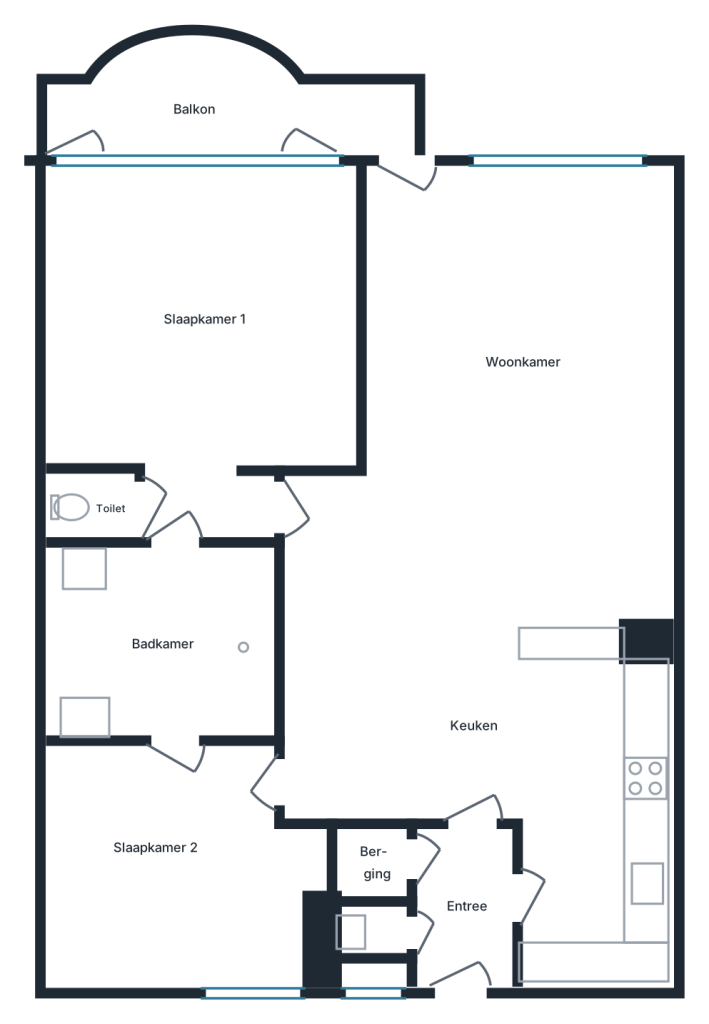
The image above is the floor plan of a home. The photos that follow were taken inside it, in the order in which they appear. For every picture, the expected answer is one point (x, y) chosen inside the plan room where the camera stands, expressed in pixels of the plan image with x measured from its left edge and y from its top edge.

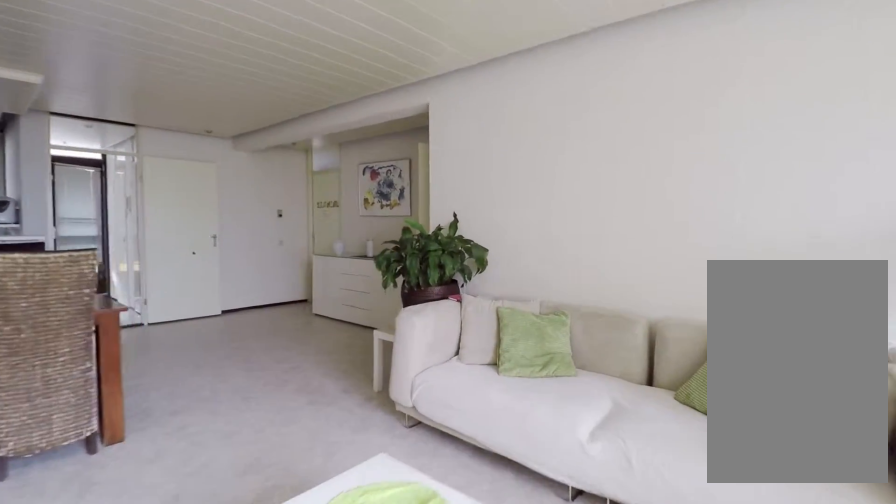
(504, 395)
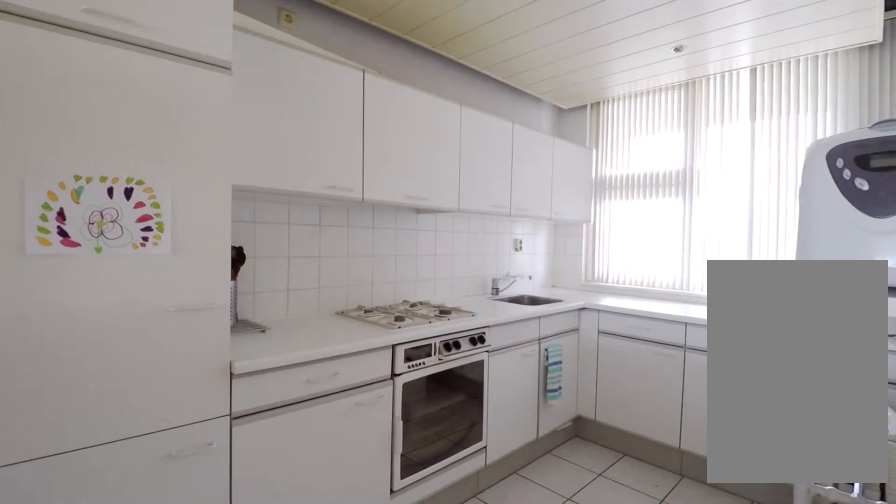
(447, 759)
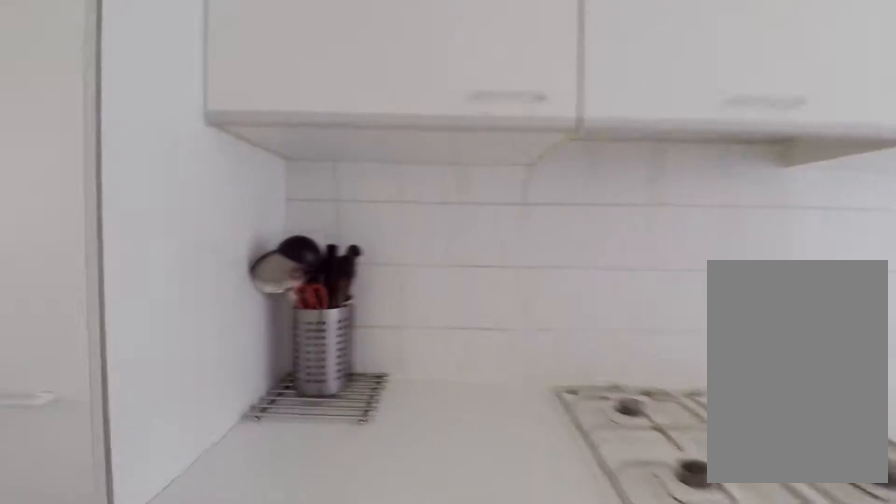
(447, 759)
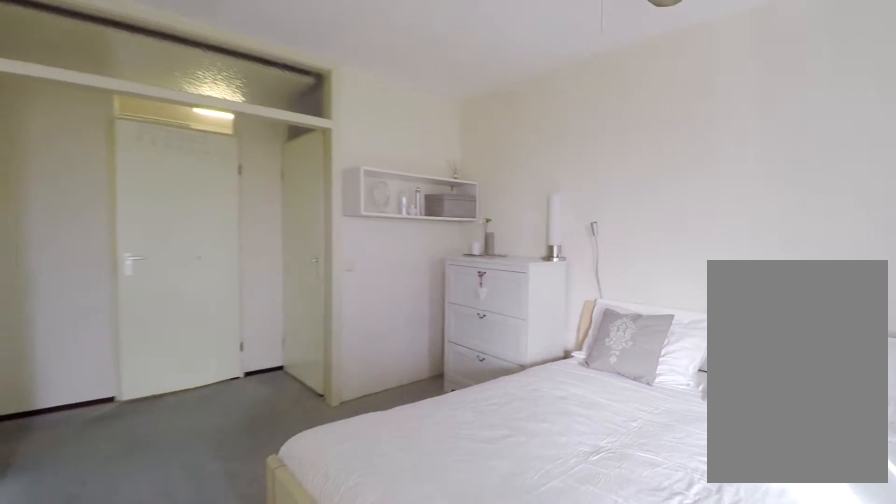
(203, 339)
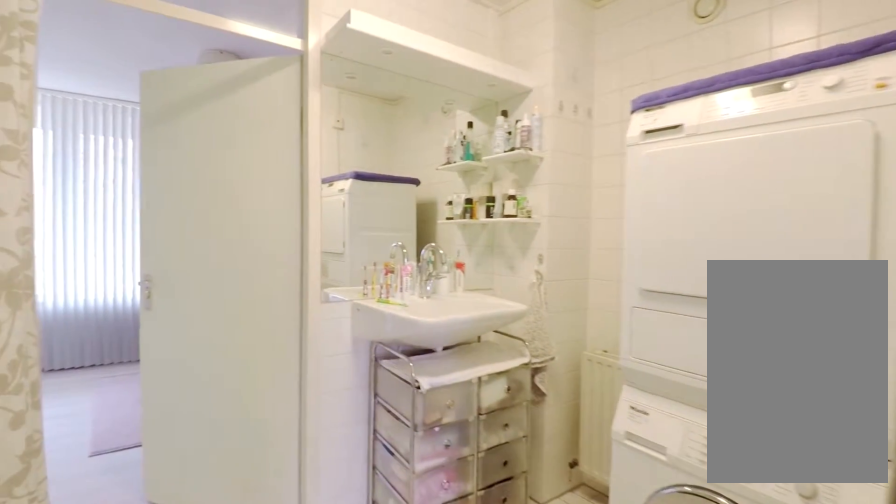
(171, 643)
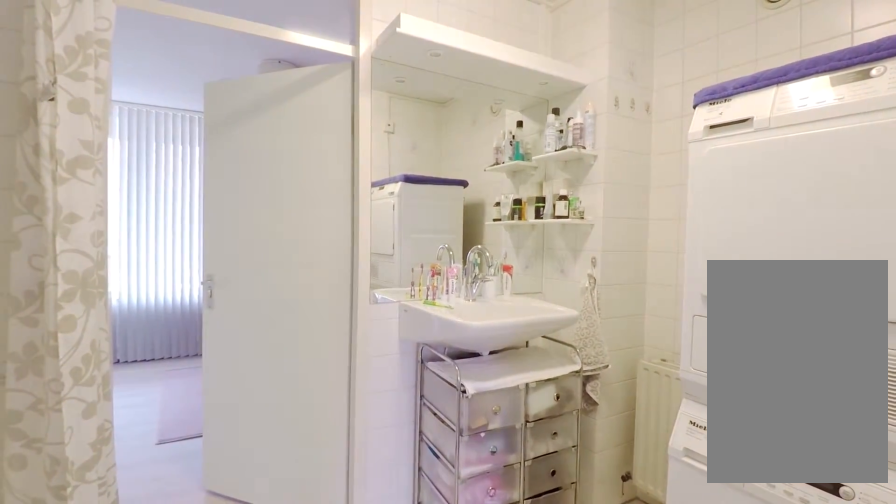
(171, 643)
